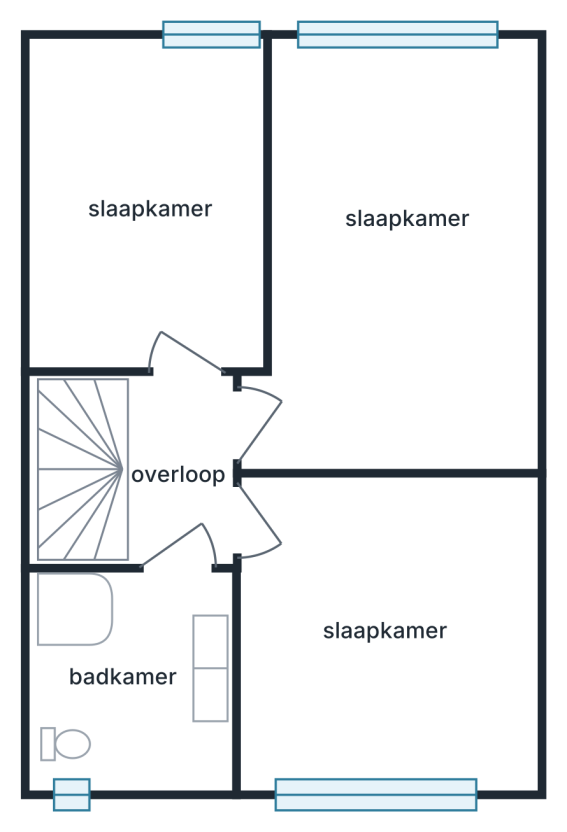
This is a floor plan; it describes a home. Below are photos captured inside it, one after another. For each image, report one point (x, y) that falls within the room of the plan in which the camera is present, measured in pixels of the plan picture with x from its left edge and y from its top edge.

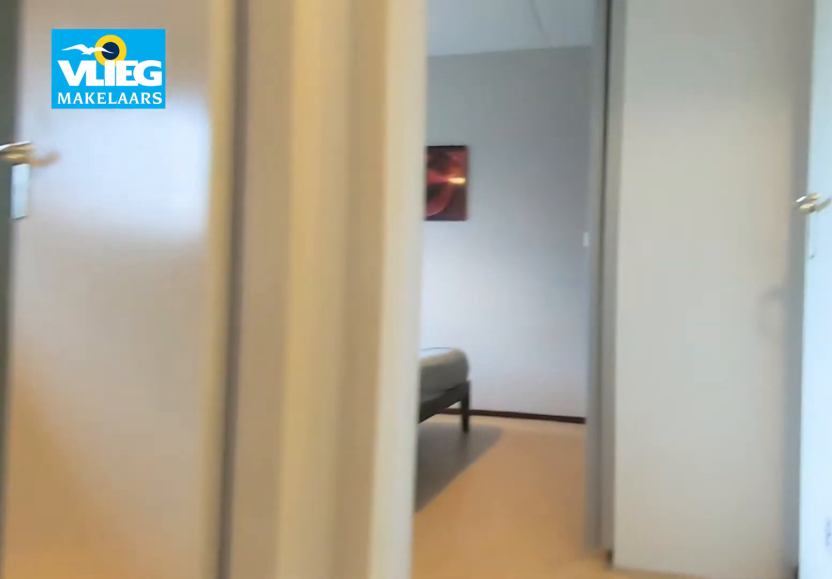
(178, 478)
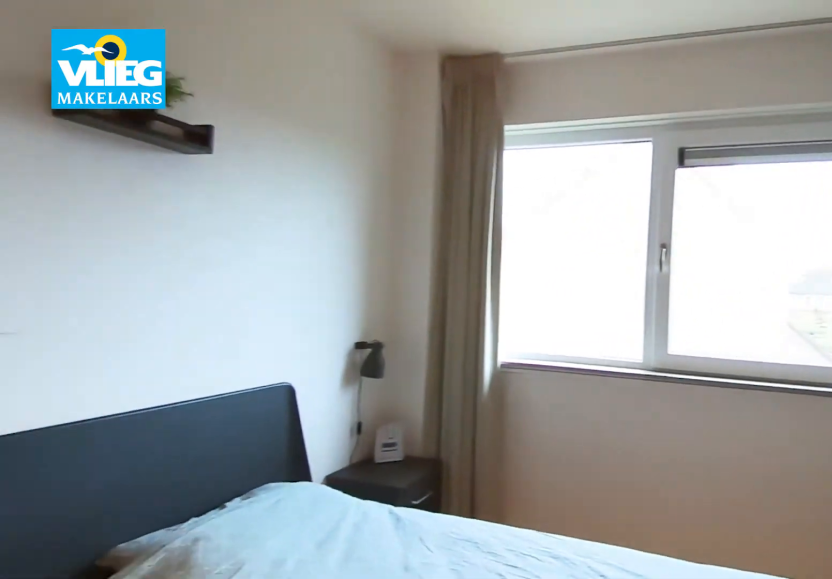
(394, 191)
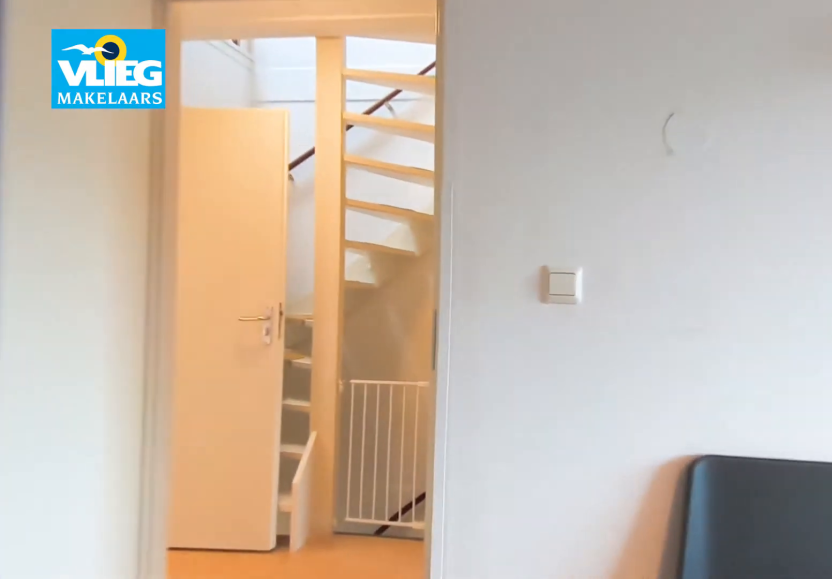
(394, 191)
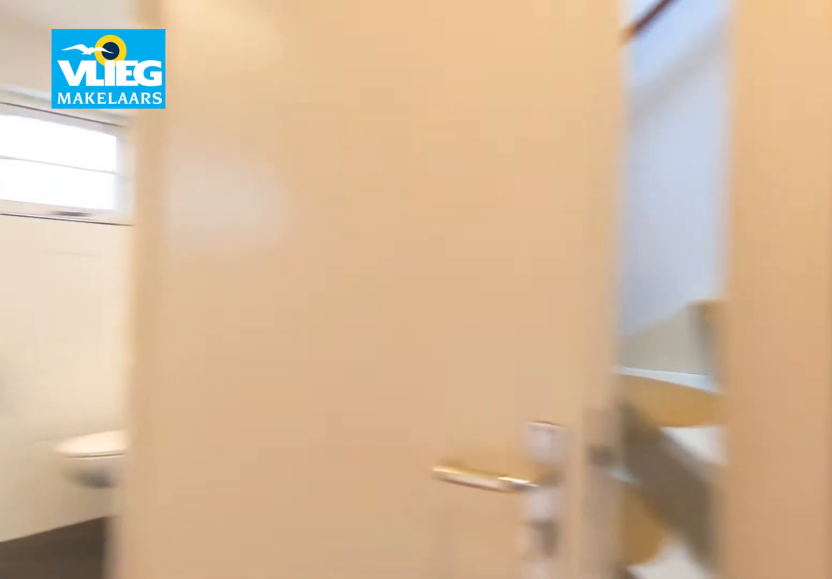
(177, 478)
